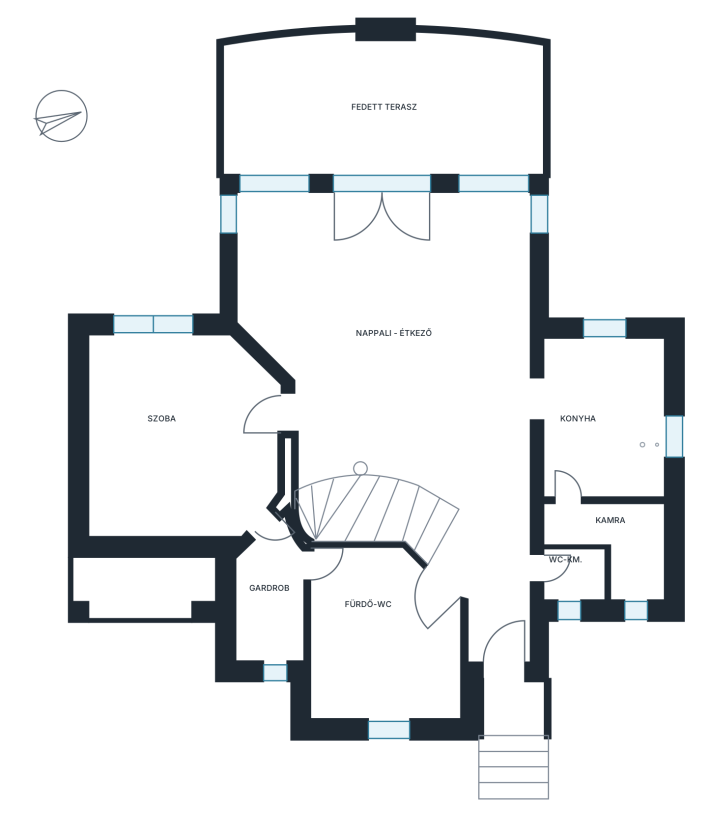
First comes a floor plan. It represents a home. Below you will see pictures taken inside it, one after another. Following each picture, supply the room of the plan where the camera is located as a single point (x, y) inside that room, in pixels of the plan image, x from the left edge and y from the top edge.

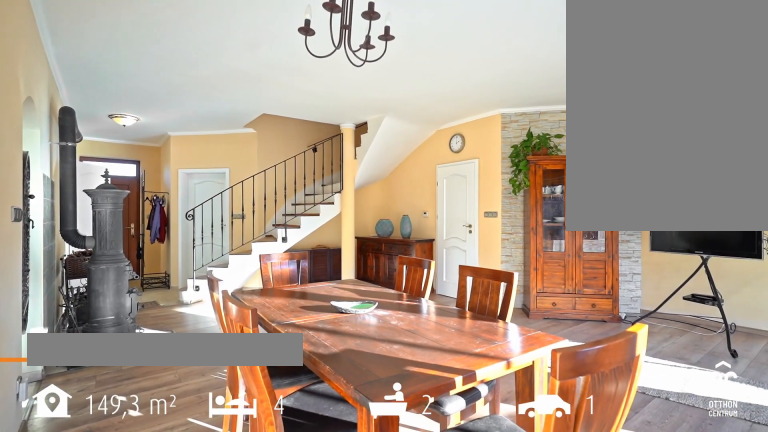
(388, 366)
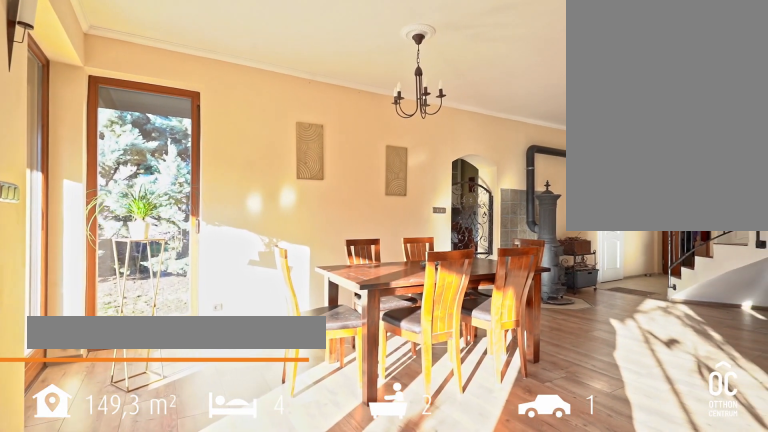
(388, 366)
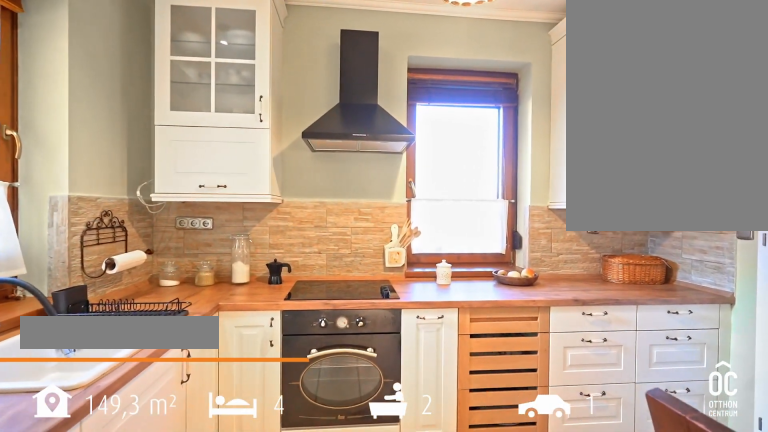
(607, 428)
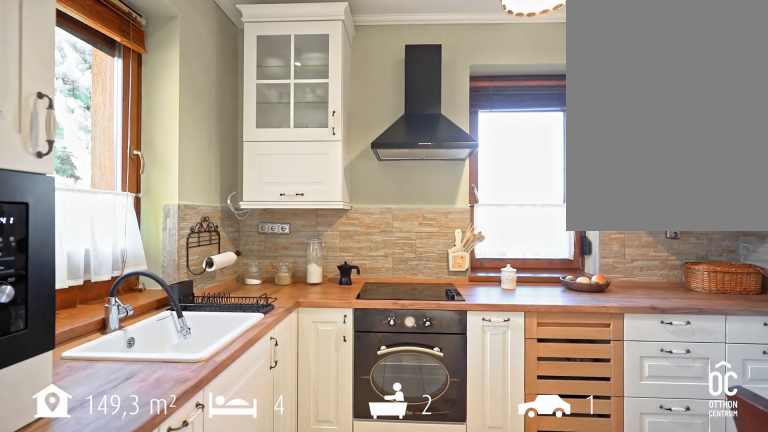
(607, 428)
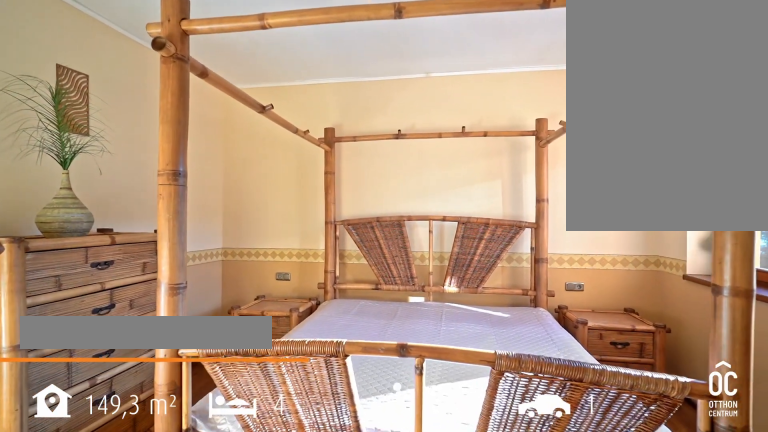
(168, 442)
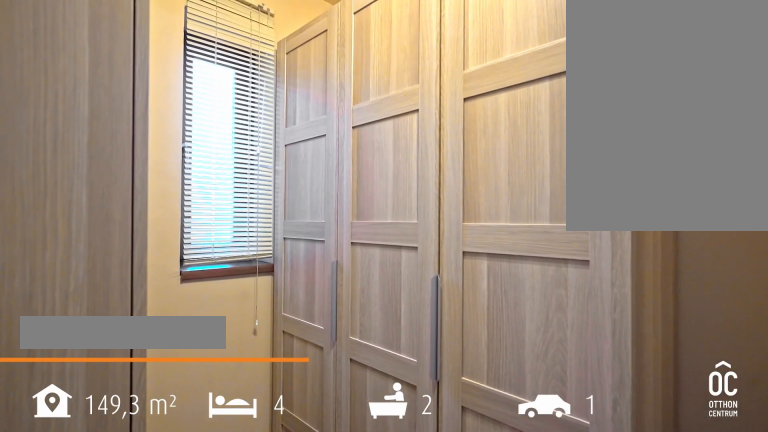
(274, 591)
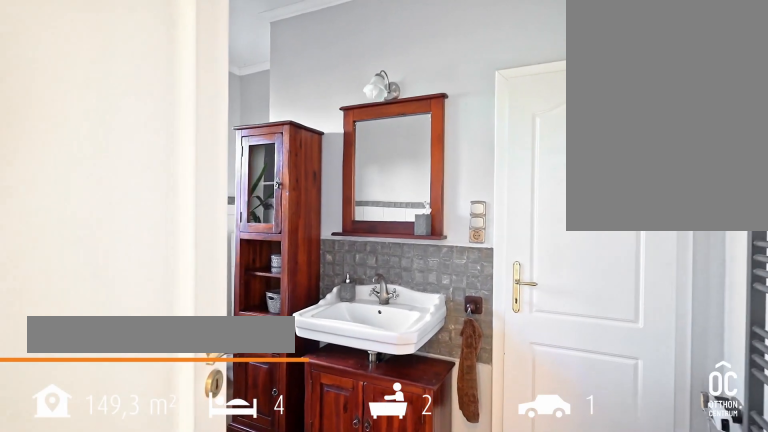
(378, 631)
